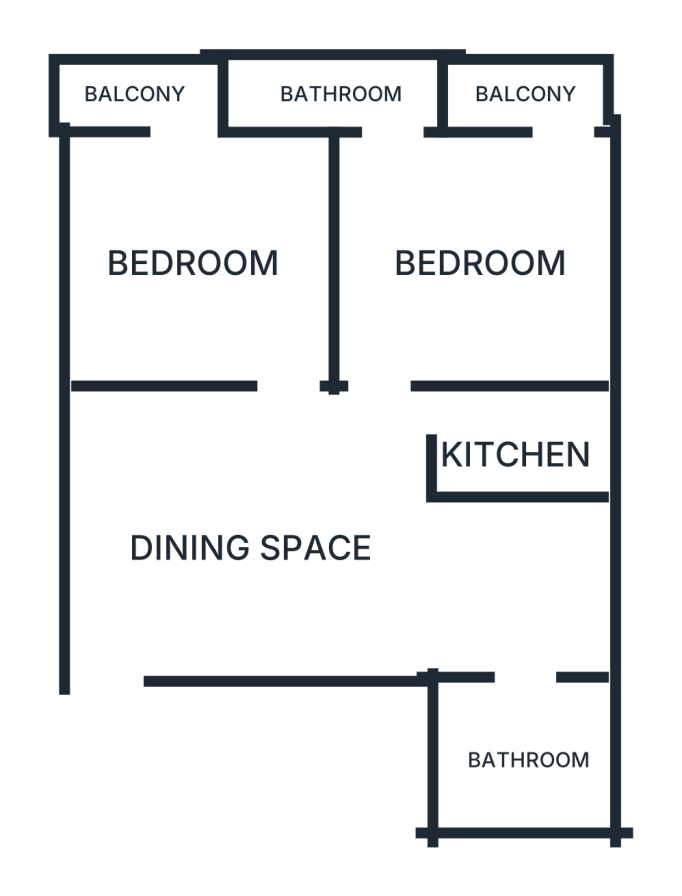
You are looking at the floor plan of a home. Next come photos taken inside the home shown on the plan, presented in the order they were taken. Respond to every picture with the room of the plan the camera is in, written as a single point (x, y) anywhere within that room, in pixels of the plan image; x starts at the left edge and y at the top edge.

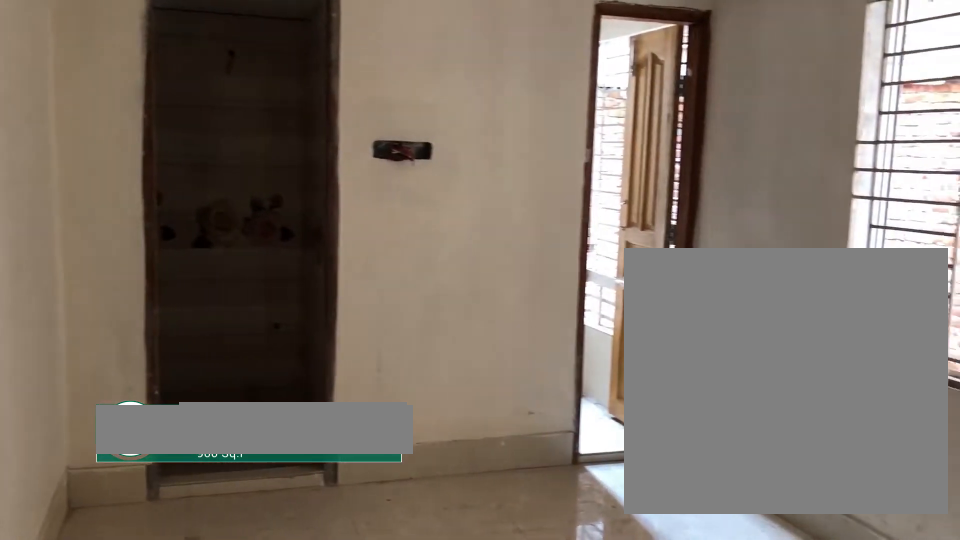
(486, 269)
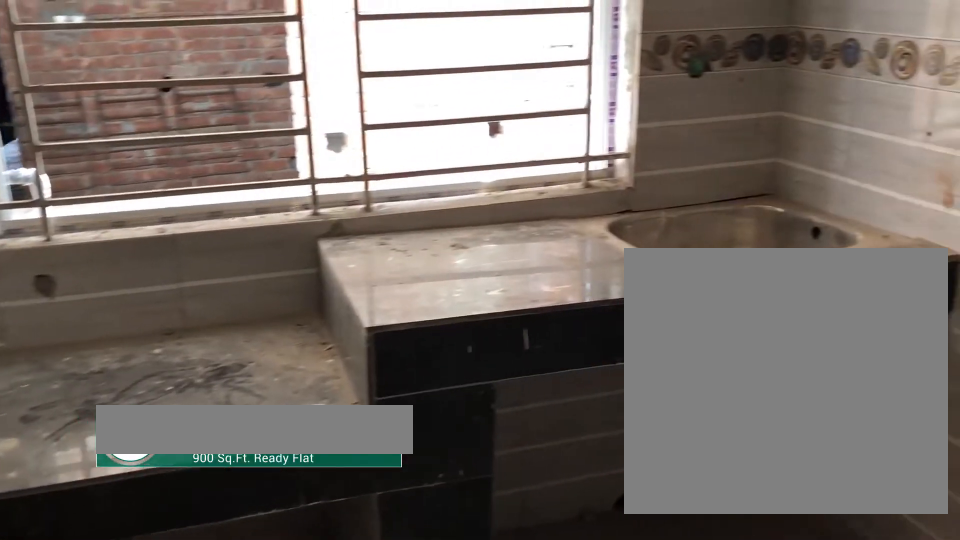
(514, 450)
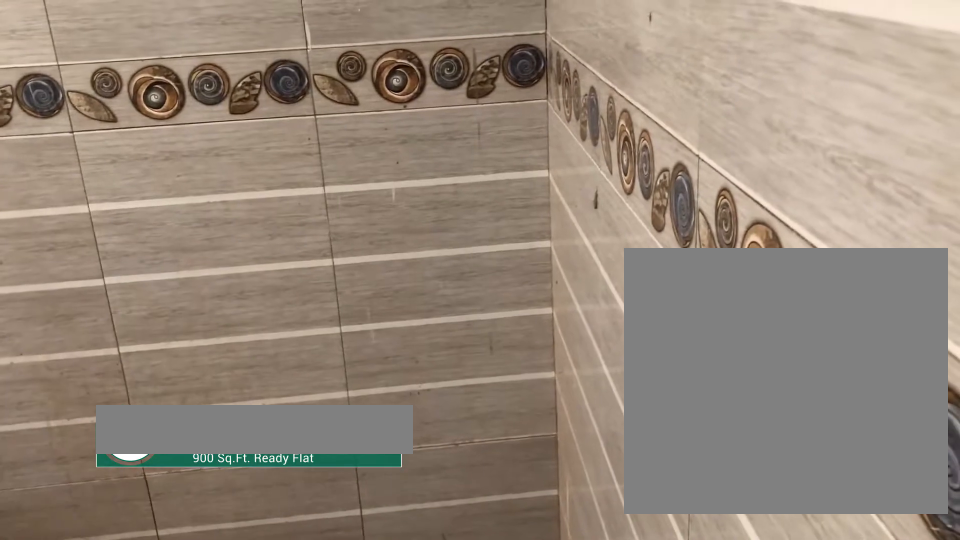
(514, 450)
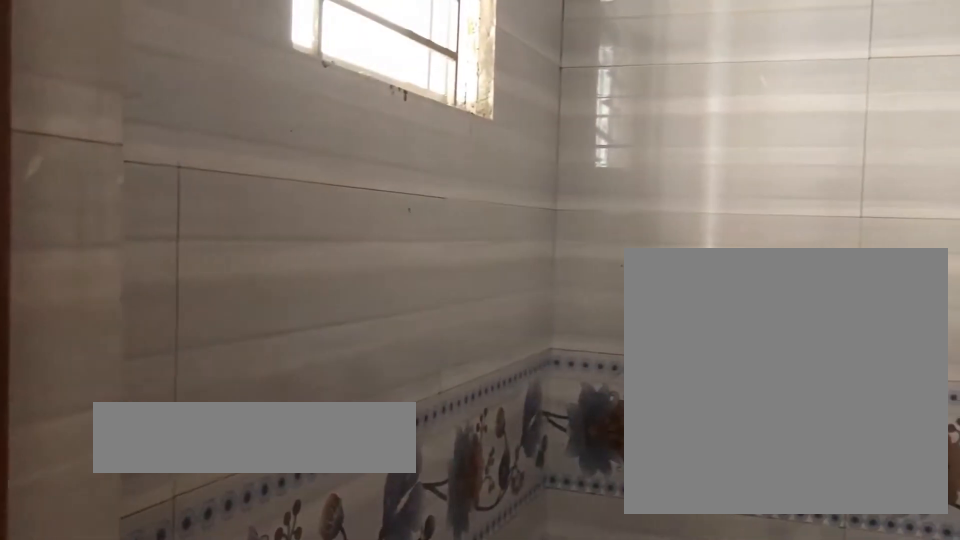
(514, 777)
